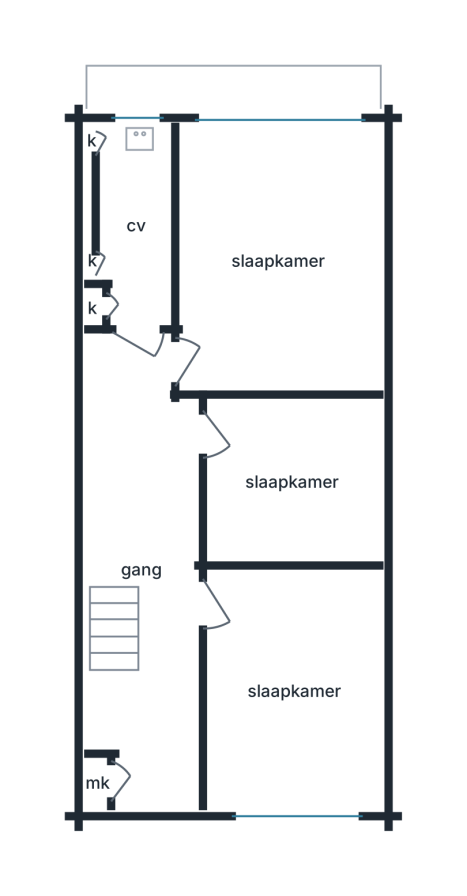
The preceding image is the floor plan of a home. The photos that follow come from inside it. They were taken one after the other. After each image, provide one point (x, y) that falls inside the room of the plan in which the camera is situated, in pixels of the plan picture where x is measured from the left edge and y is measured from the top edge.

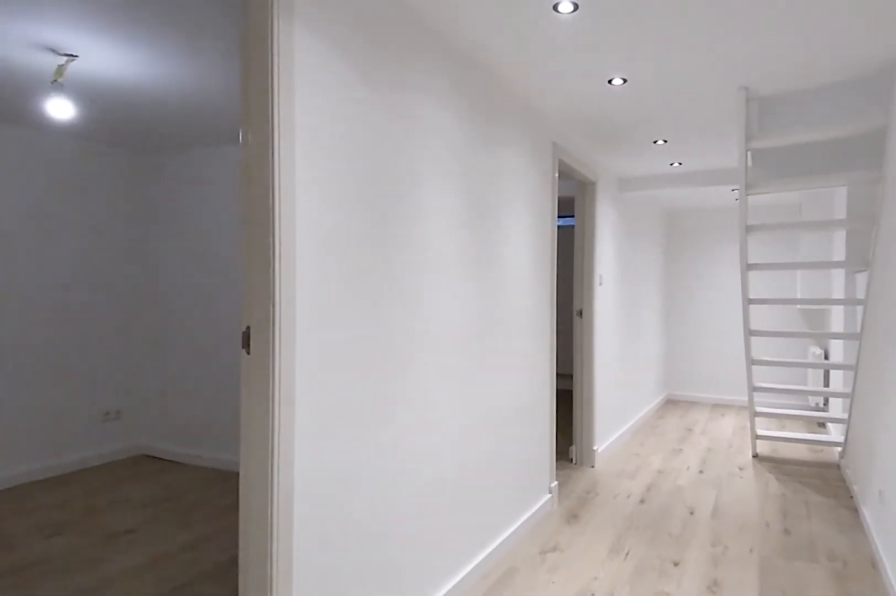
(145, 562)
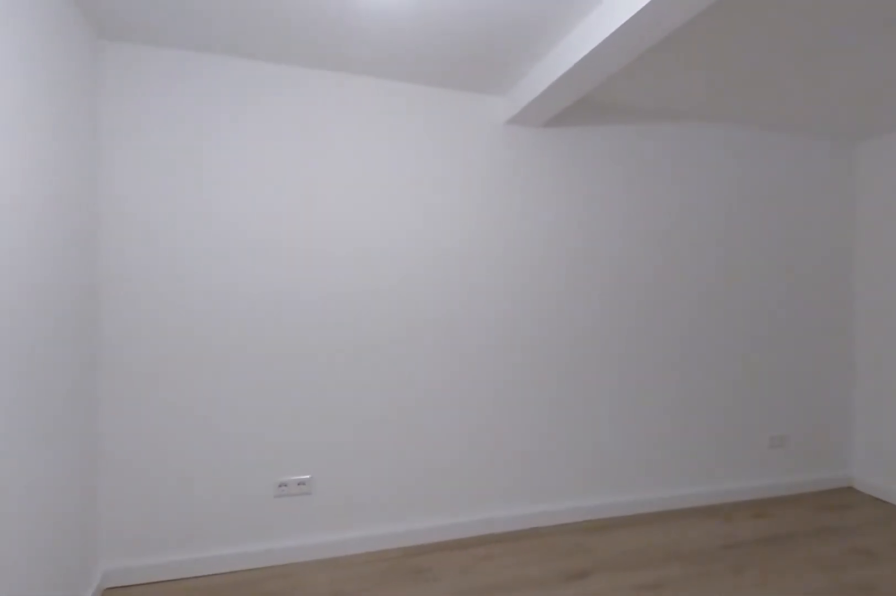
(291, 803)
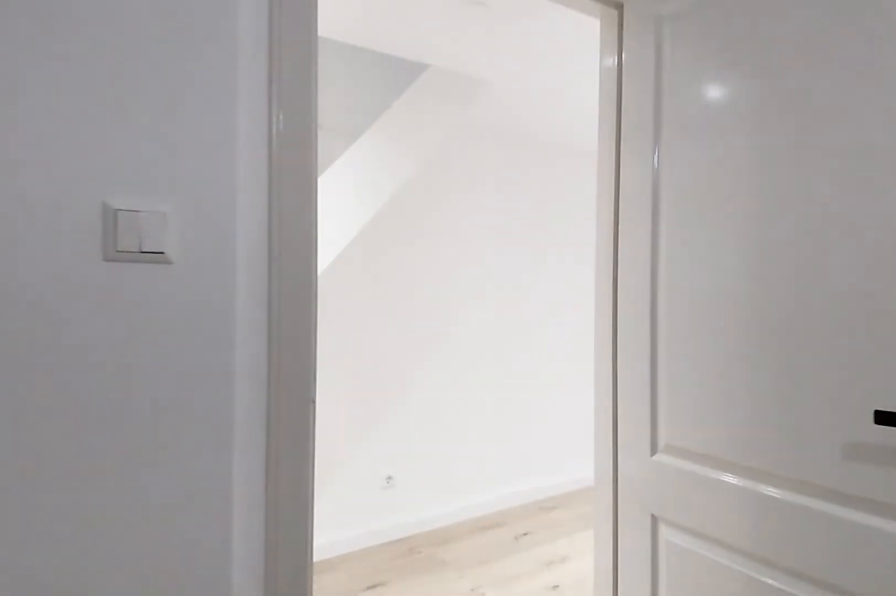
(291, 803)
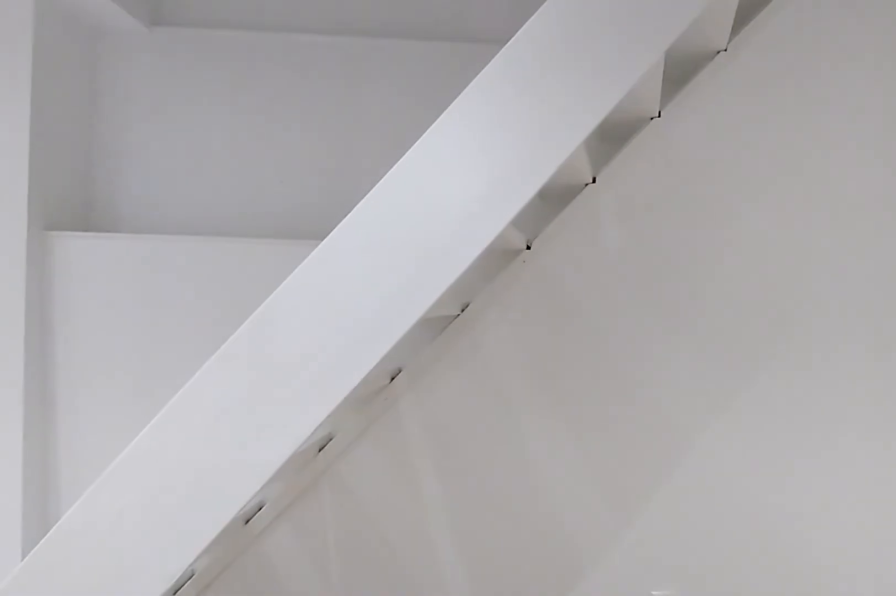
(145, 563)
